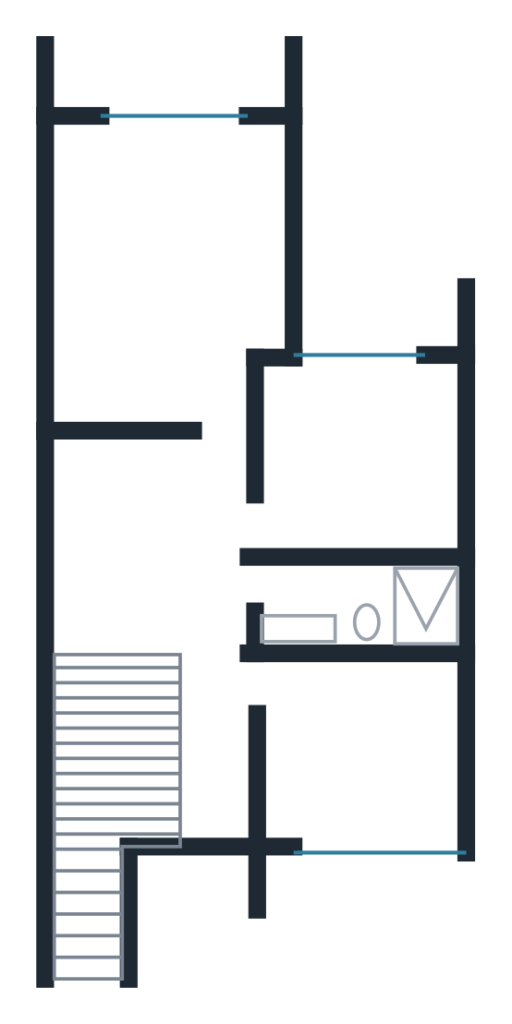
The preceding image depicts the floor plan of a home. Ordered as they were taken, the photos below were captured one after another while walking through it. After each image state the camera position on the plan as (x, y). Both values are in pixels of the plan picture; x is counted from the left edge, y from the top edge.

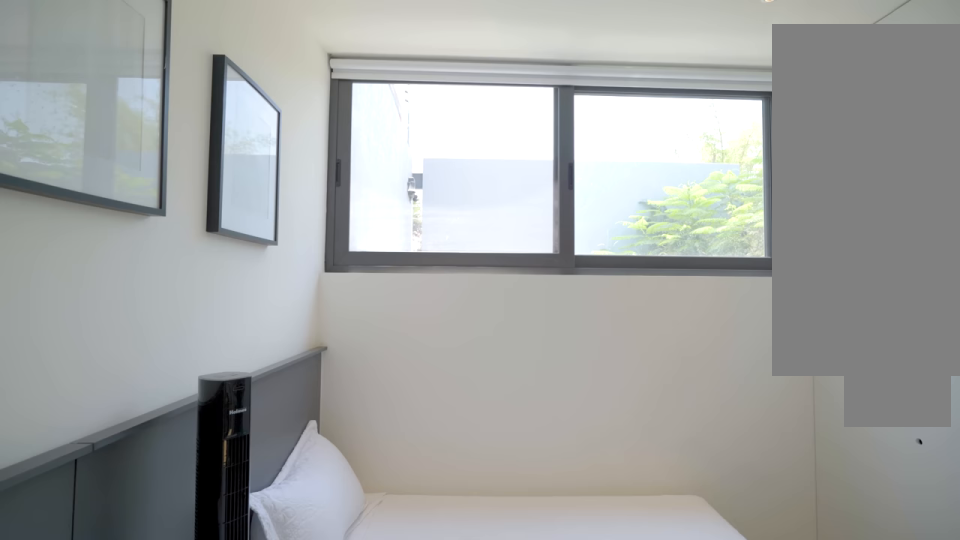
(307, 777)
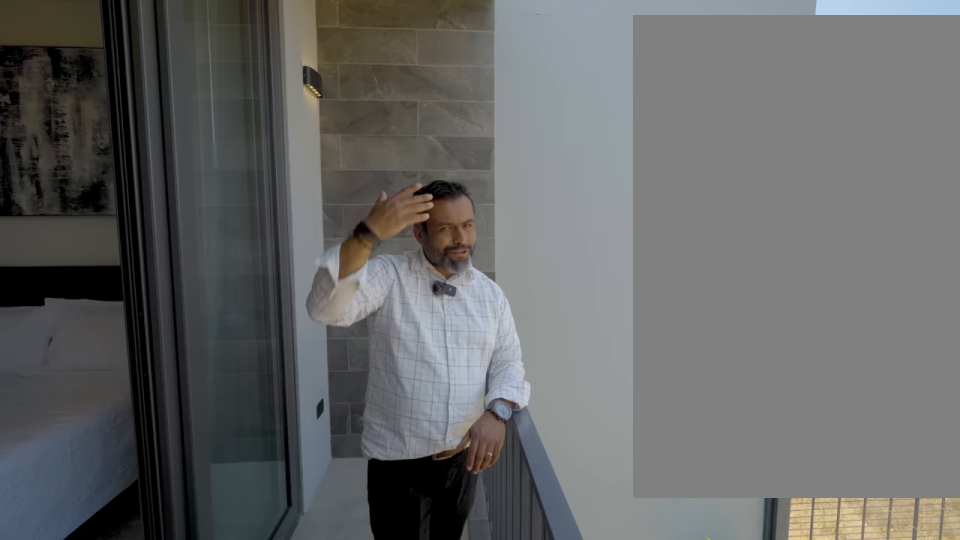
(192, 87)
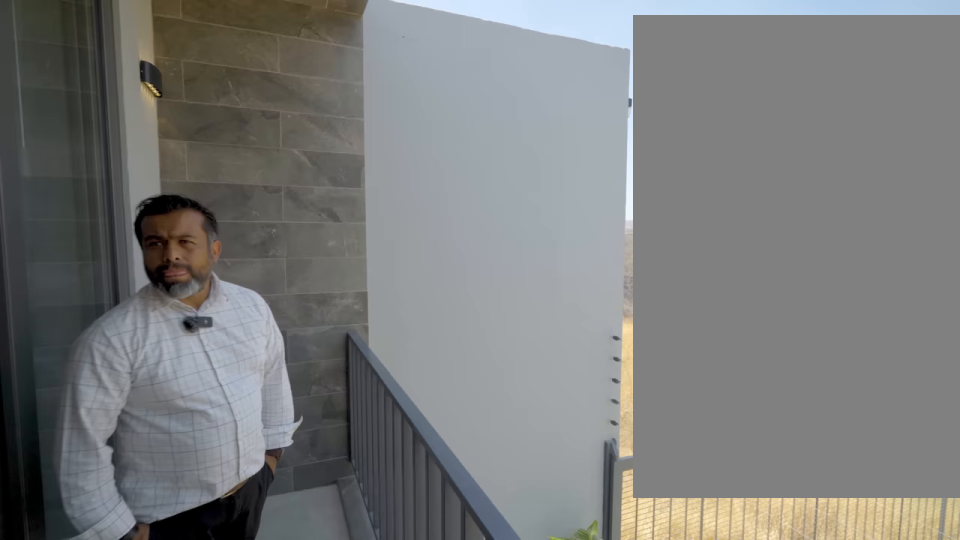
(193, 86)
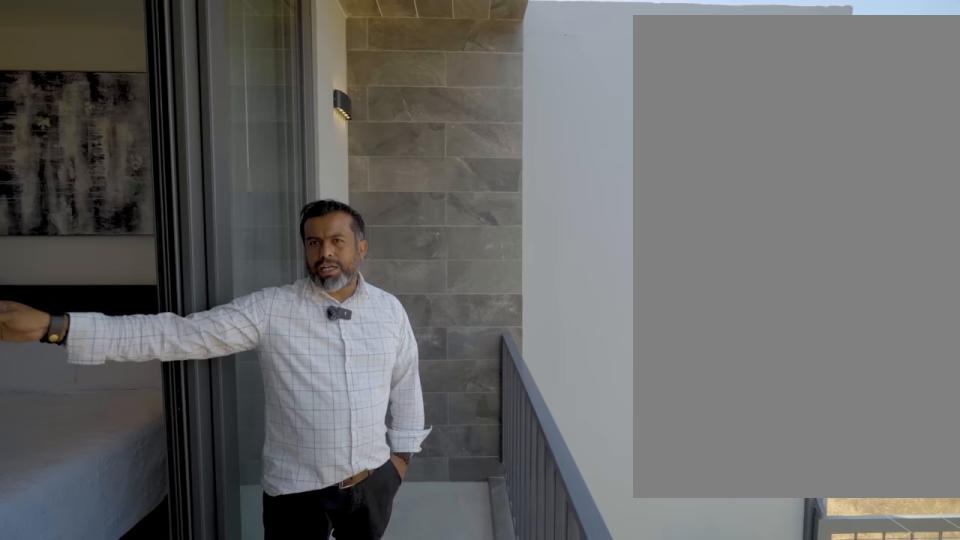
(192, 87)
